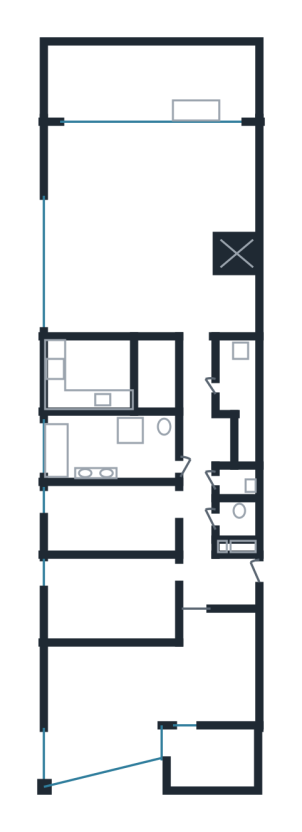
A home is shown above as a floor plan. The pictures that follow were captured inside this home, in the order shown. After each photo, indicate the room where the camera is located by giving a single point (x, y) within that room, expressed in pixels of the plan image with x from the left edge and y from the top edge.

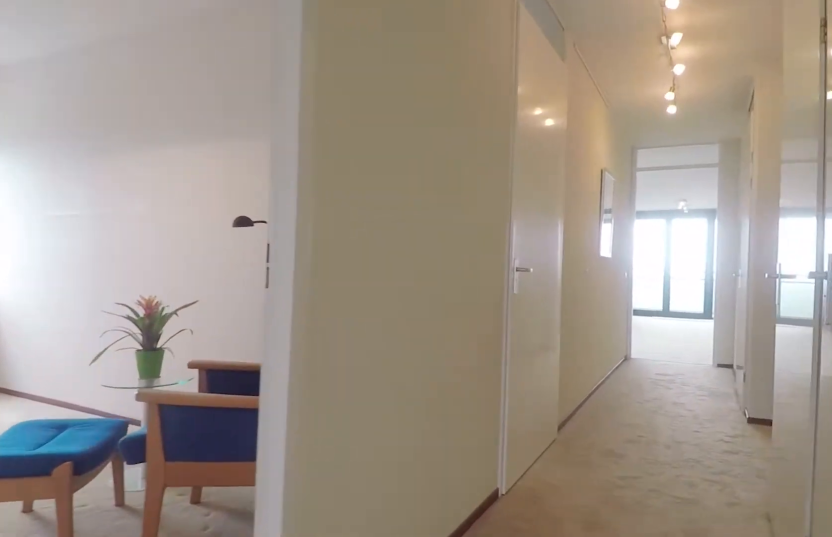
(205, 492)
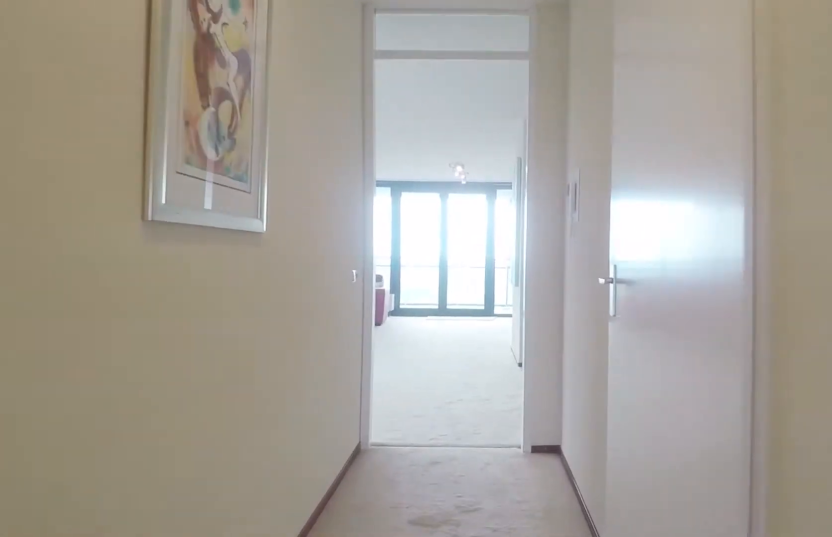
(205, 492)
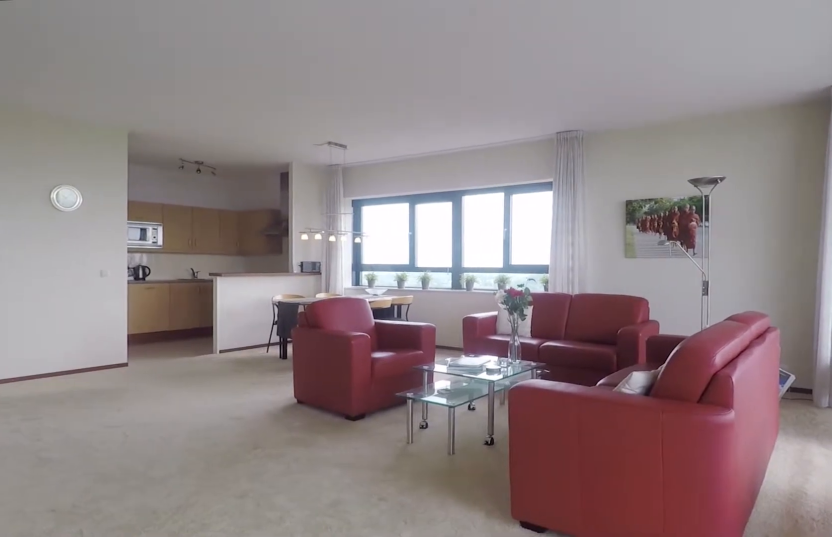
(148, 230)
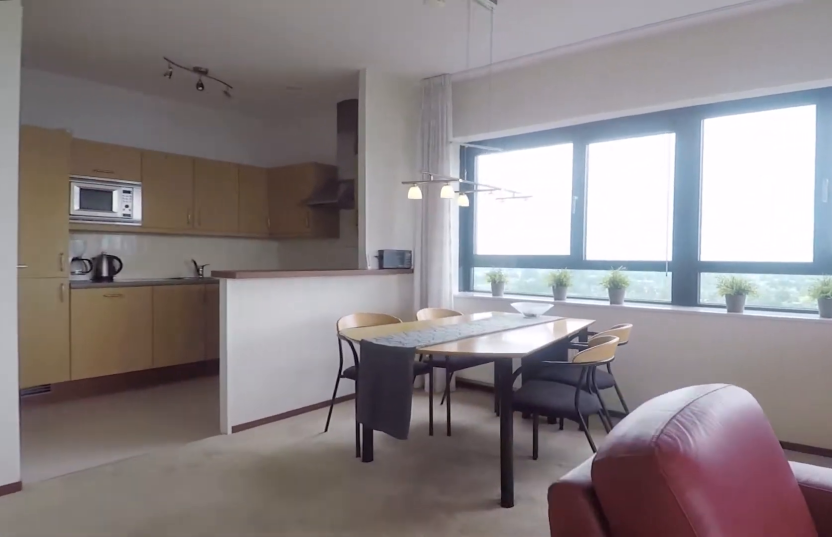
(148, 230)
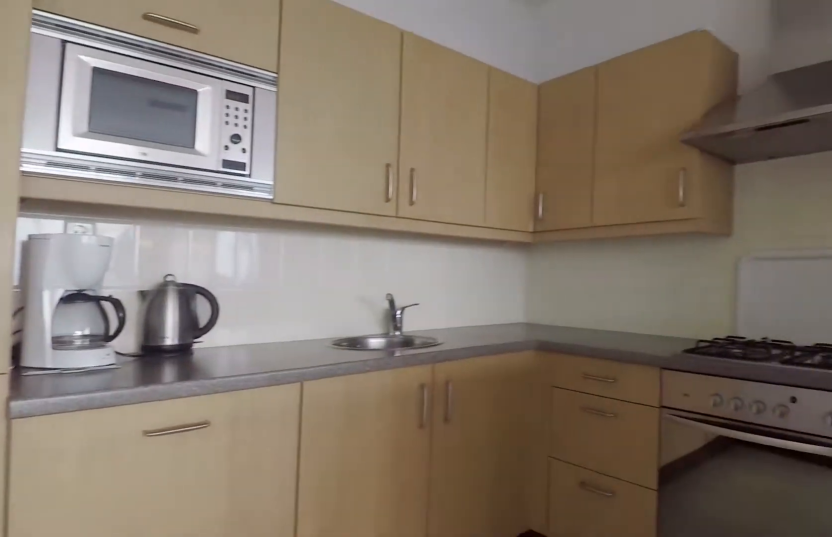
(79, 389)
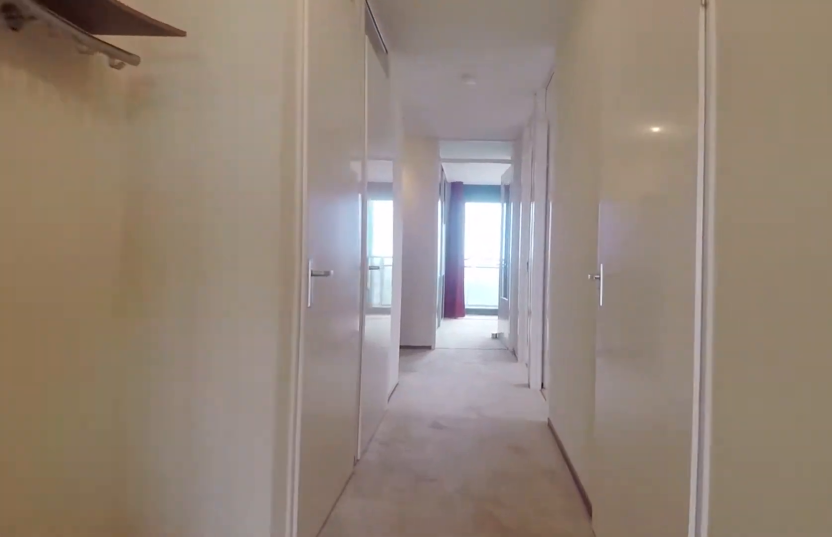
(205, 492)
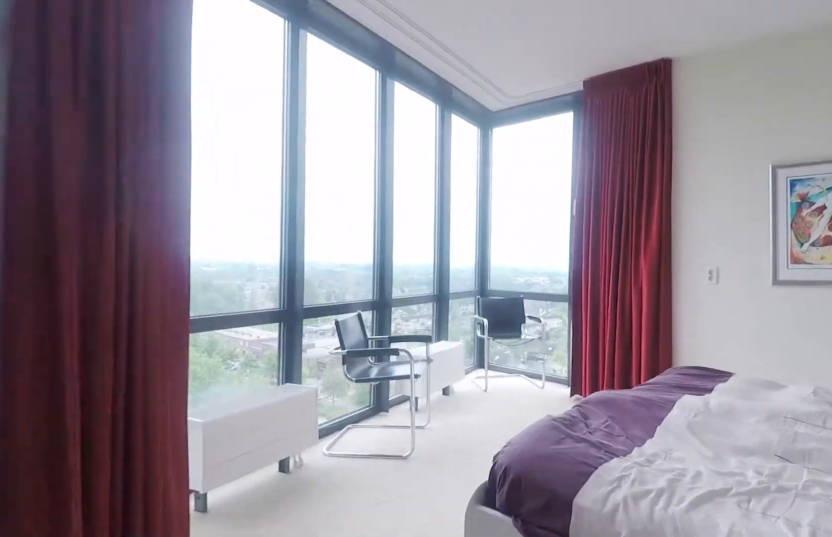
(99, 682)
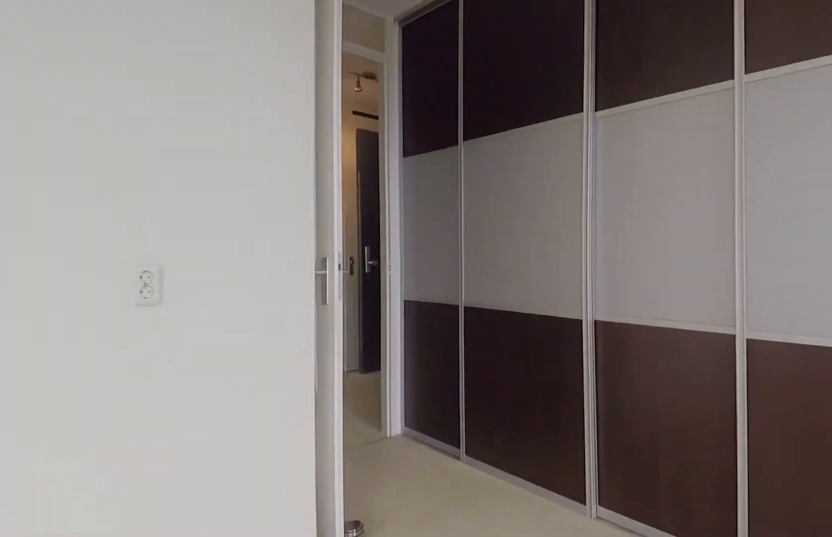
(147, 691)
